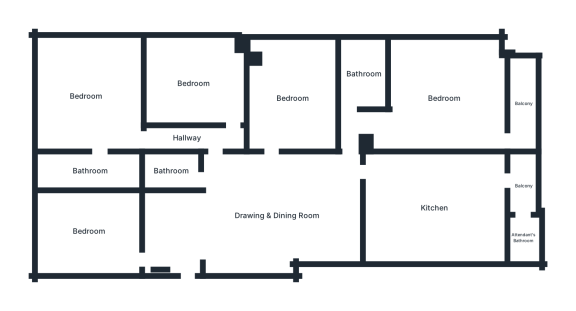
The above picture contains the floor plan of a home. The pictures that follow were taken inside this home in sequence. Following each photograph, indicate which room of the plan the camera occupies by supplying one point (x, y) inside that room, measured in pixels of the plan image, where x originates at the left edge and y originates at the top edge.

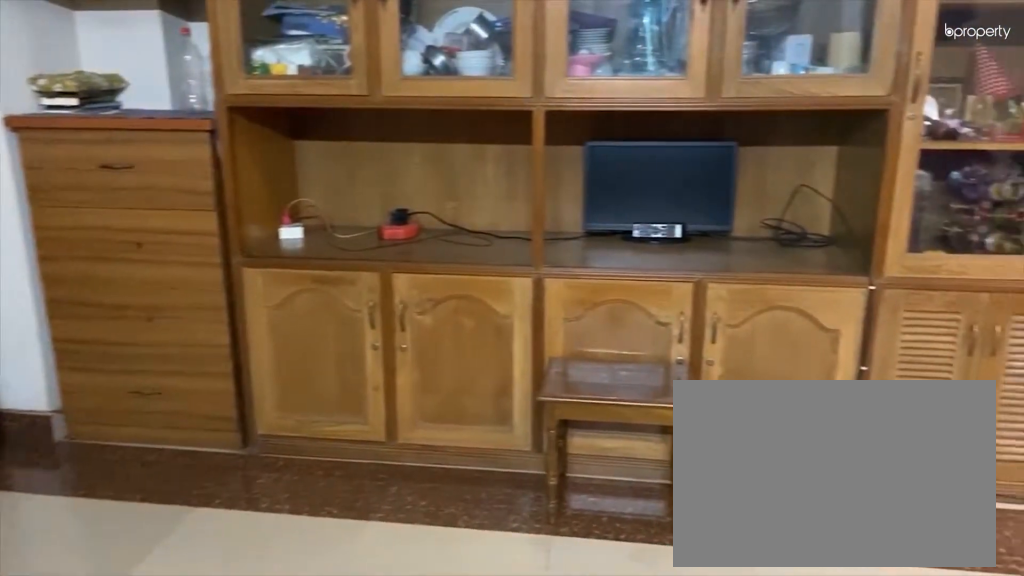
(273, 224)
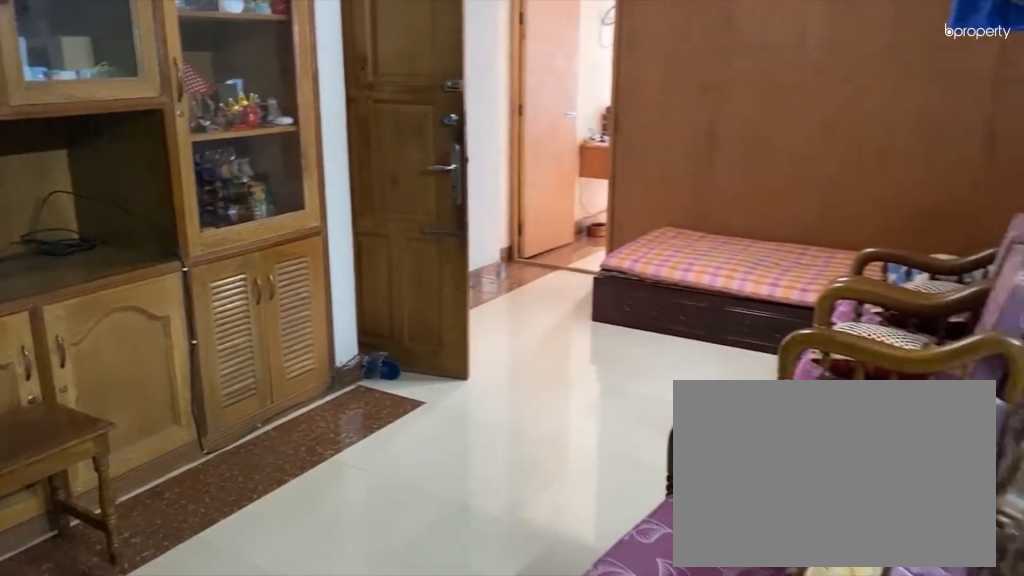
(273, 224)
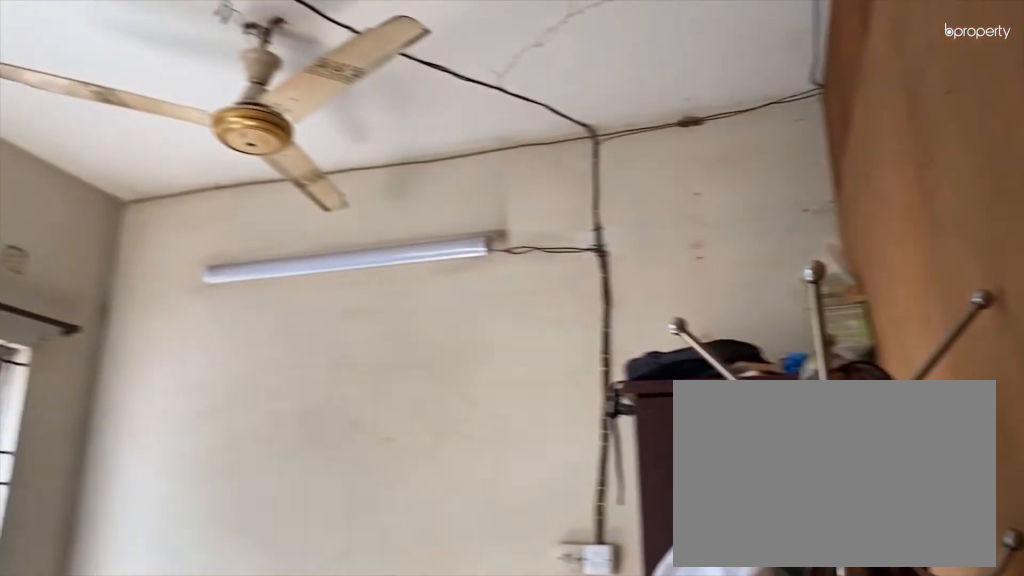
(86, 229)
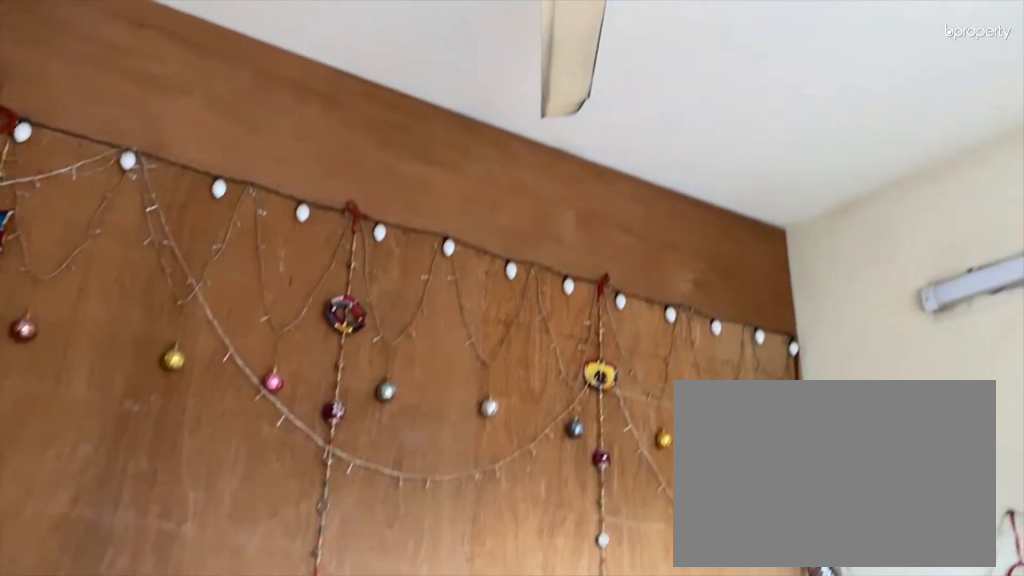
(193, 85)
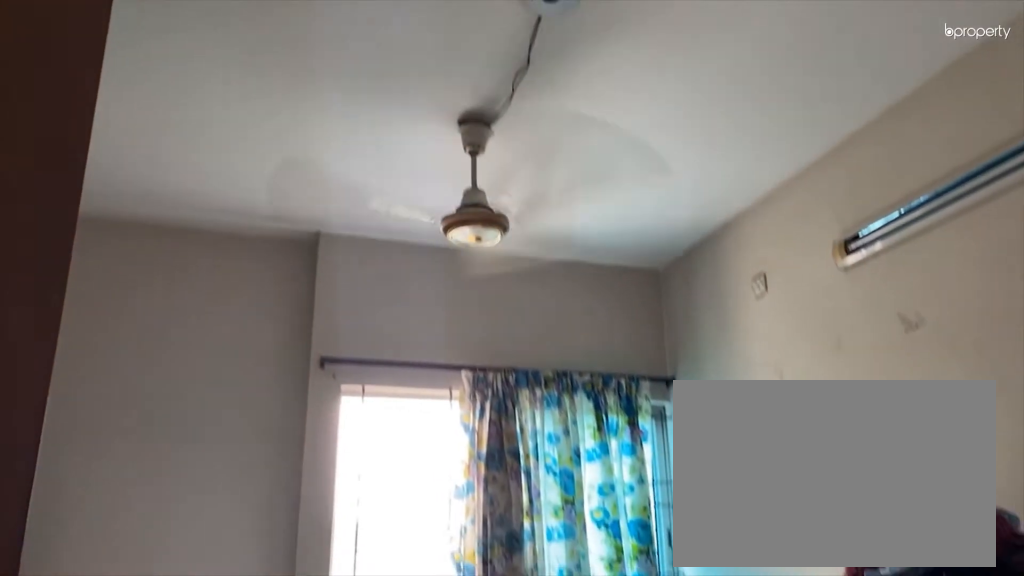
(291, 100)
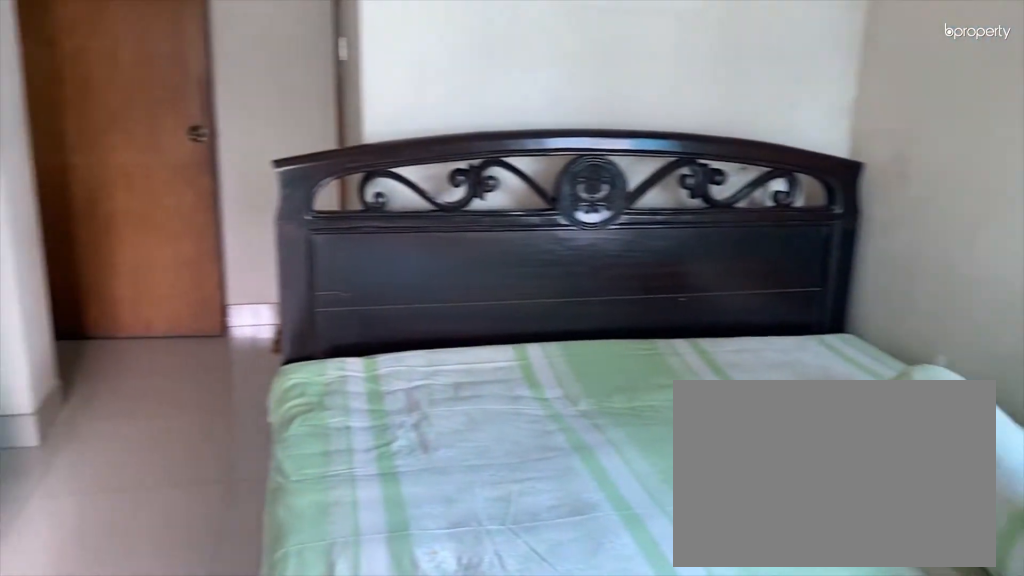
(441, 100)
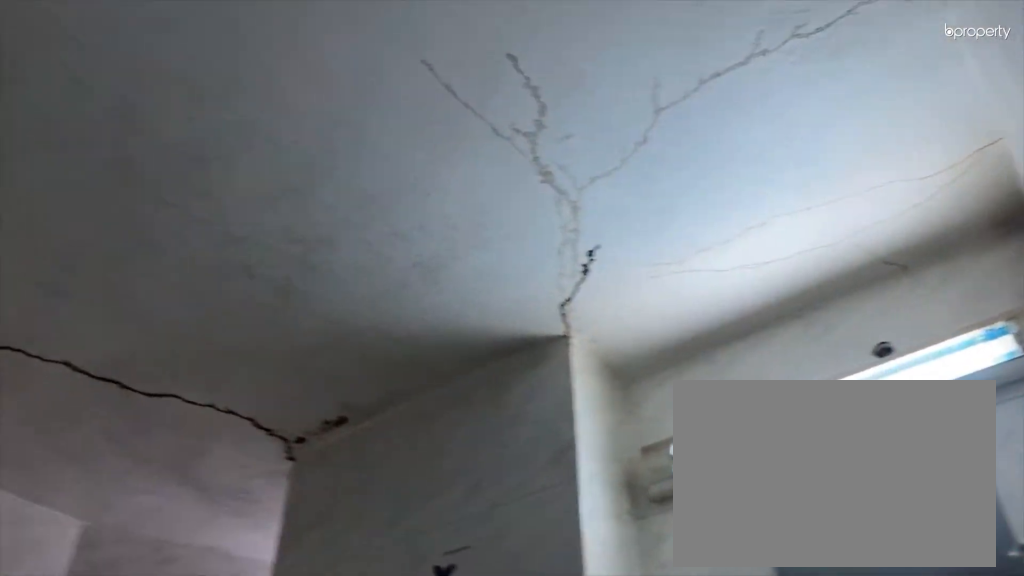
(367, 75)
